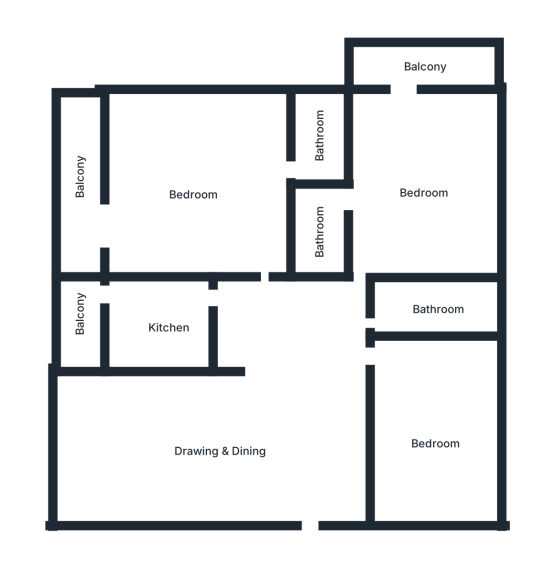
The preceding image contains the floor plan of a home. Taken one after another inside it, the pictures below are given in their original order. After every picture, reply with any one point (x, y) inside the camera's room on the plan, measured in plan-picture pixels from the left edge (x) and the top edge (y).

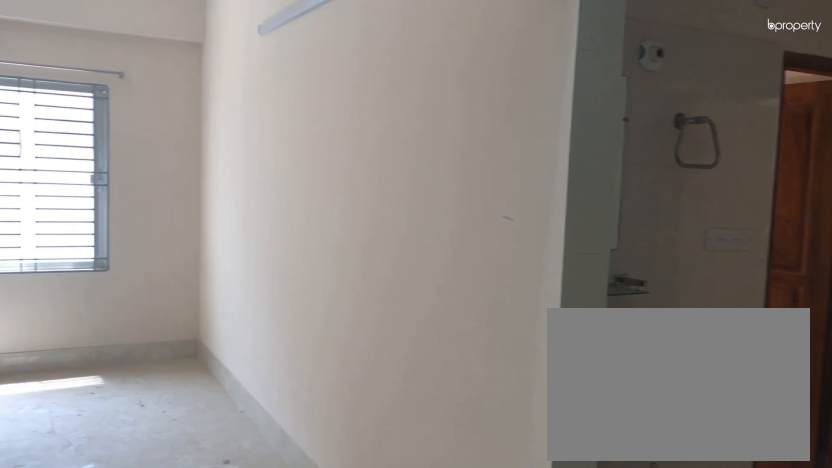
(223, 455)
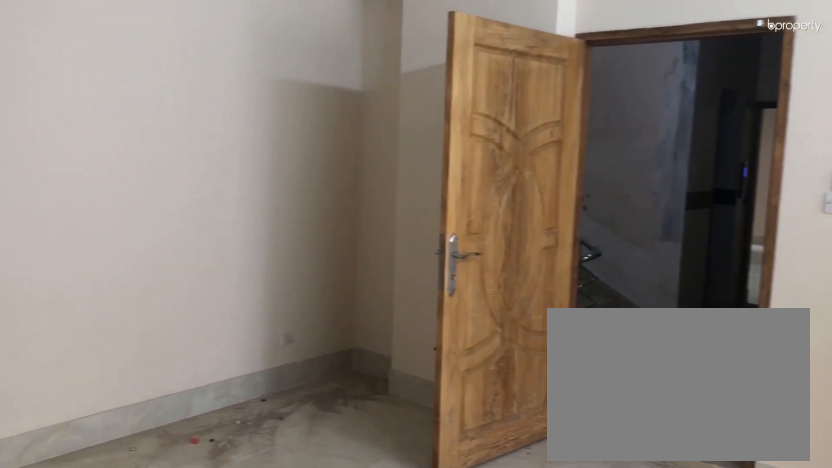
(223, 455)
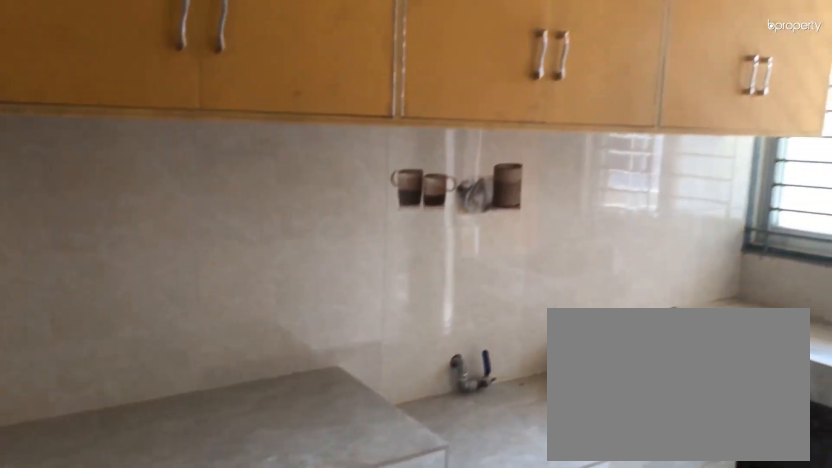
(165, 322)
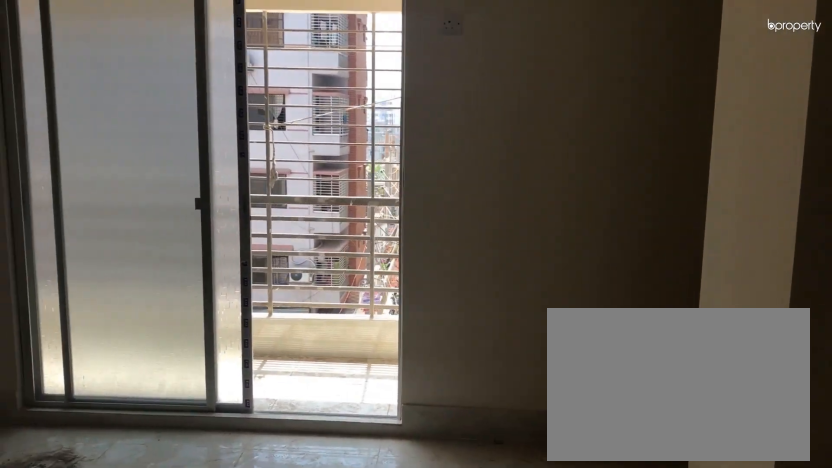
(193, 195)
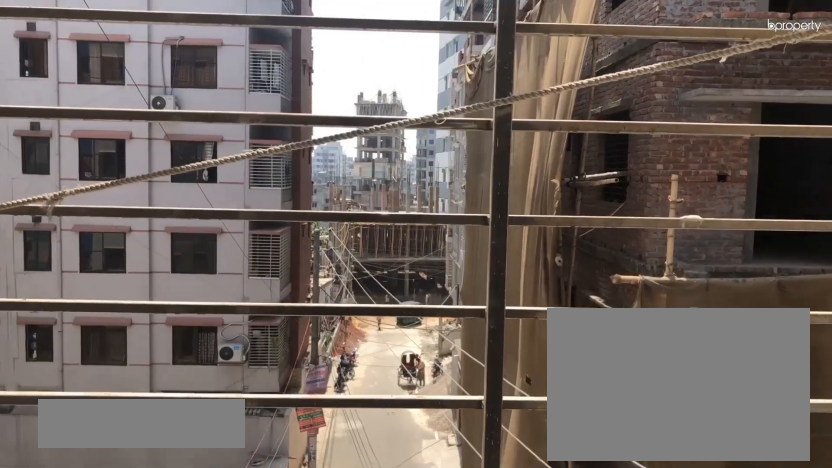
(82, 223)
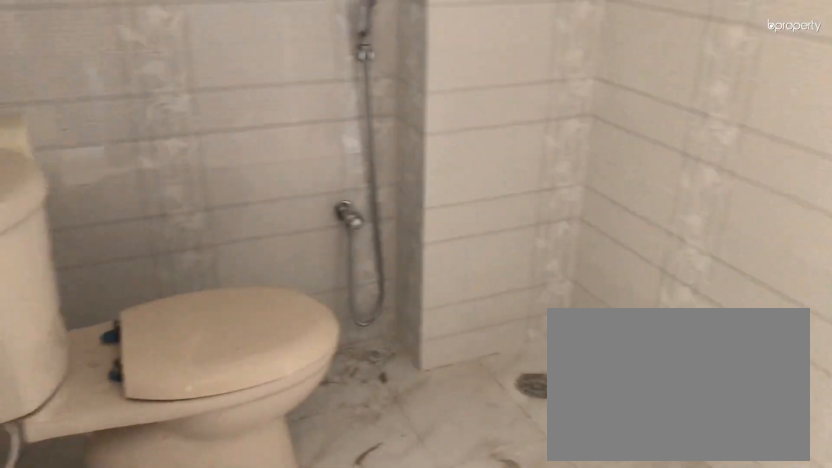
(318, 140)
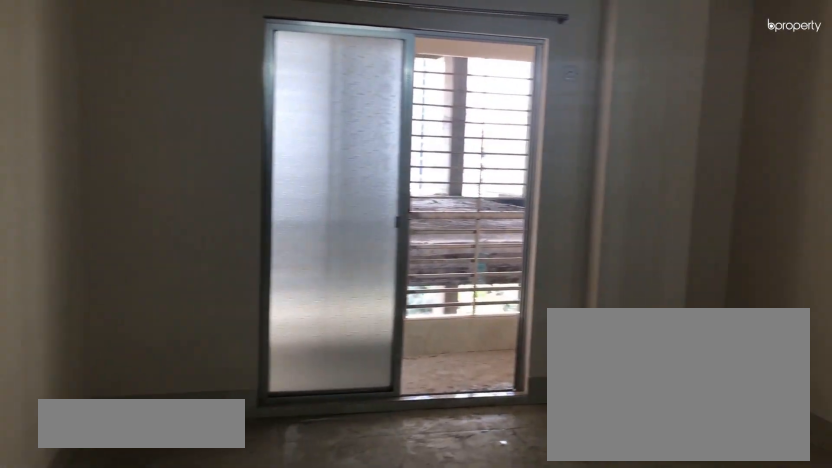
(423, 189)
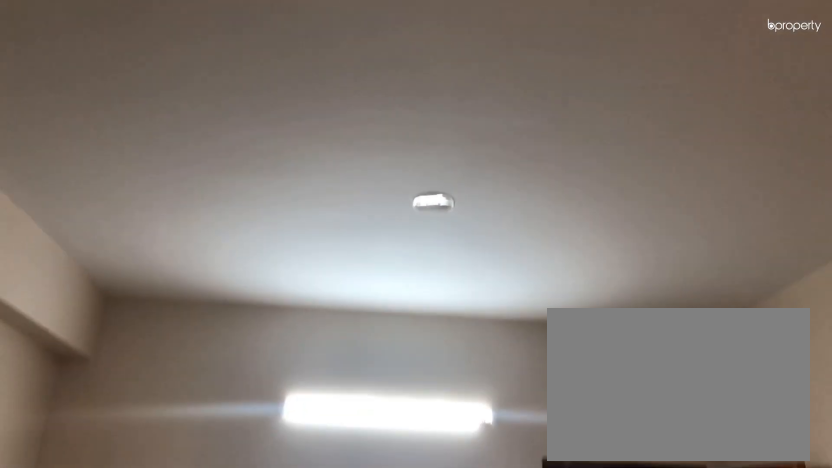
(423, 189)
